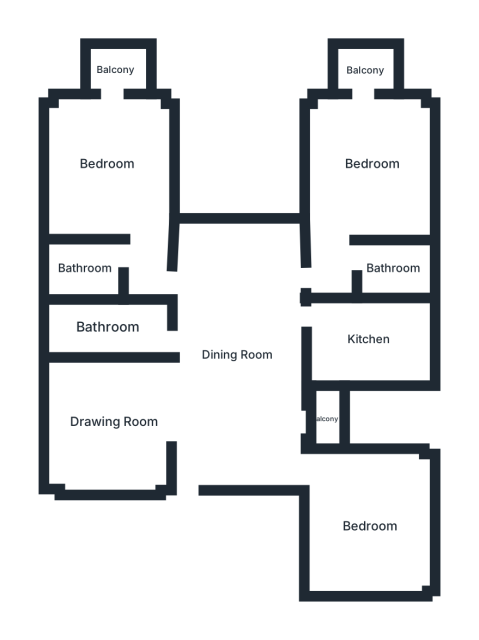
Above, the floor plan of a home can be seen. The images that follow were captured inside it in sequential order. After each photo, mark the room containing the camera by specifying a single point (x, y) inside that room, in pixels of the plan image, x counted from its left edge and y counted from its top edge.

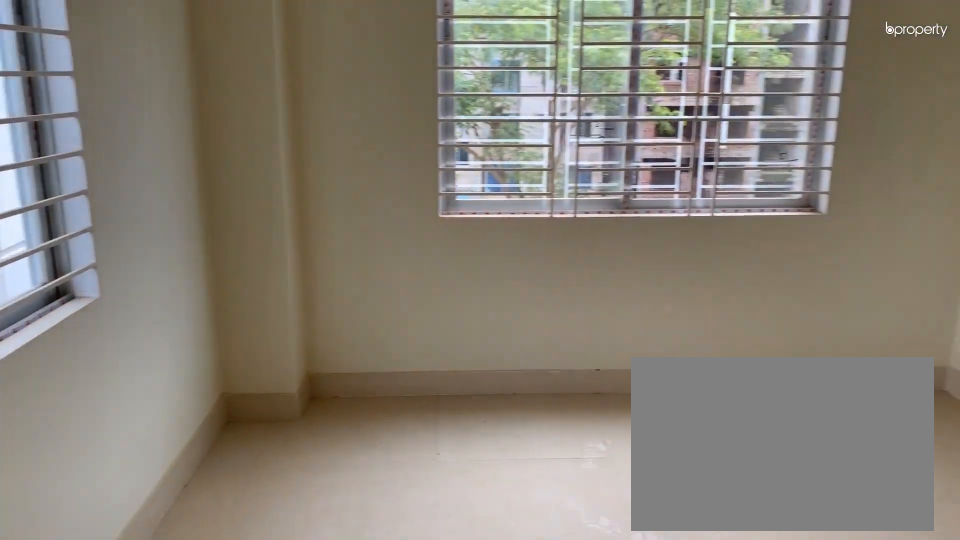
(370, 524)
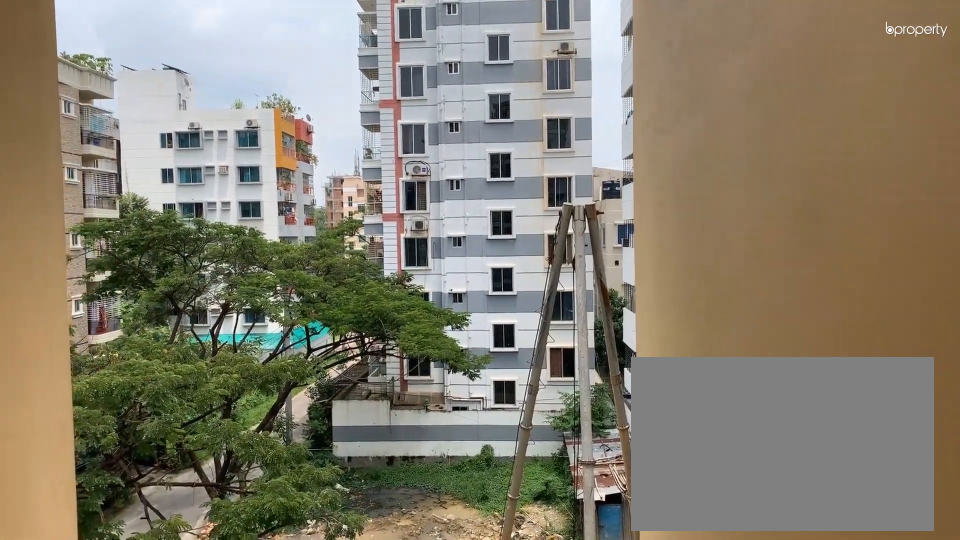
(323, 420)
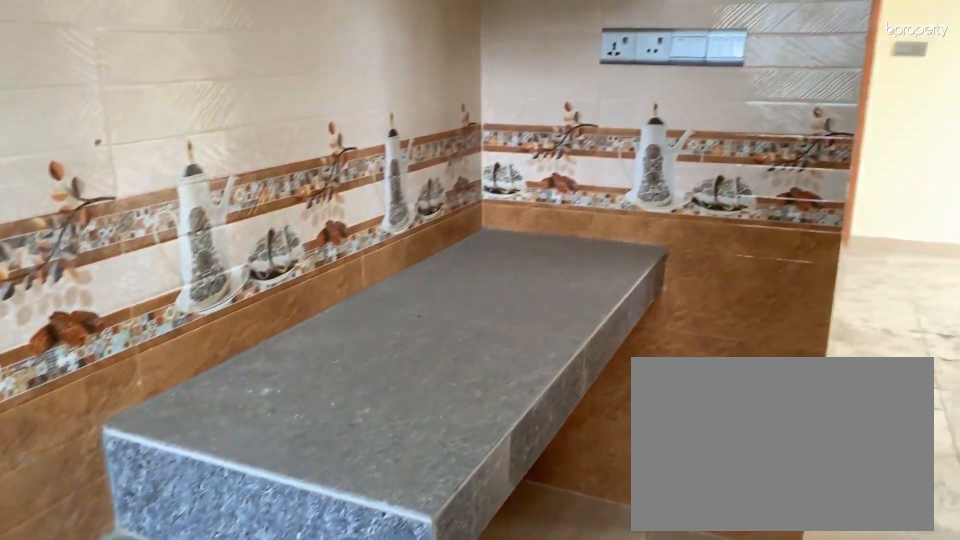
(363, 339)
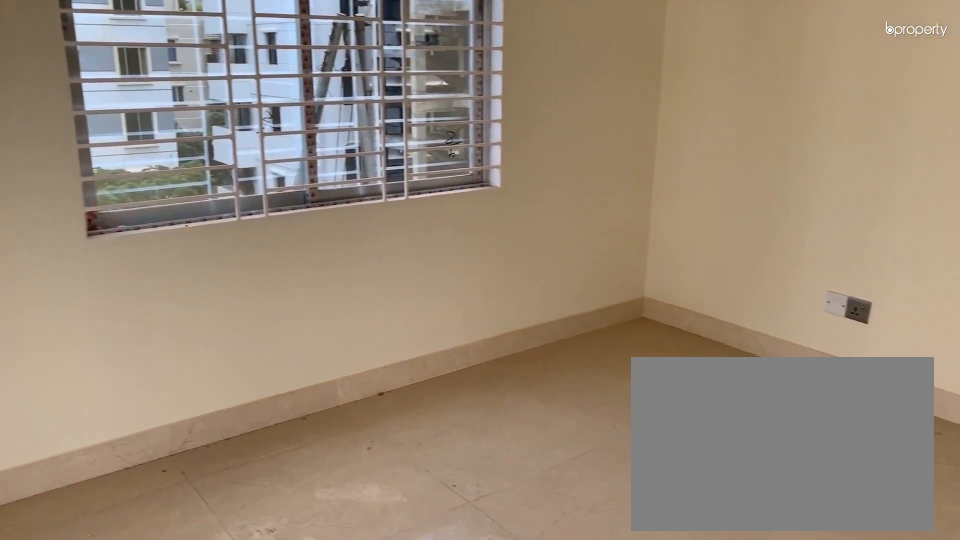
(369, 165)
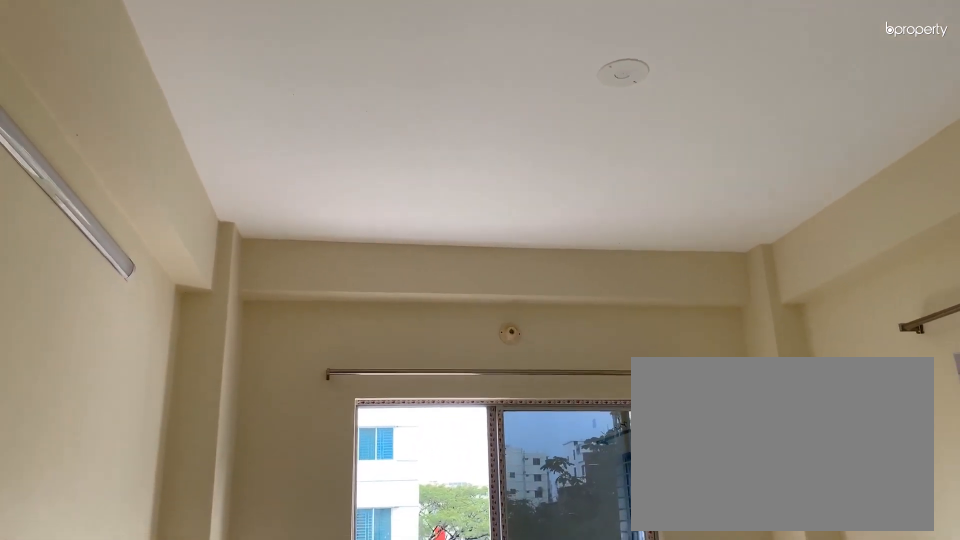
(369, 165)
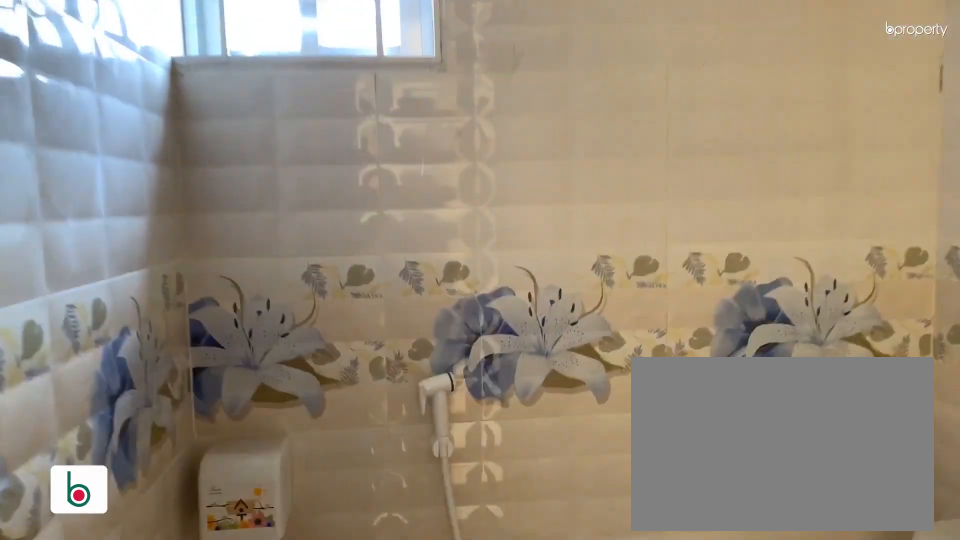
(393, 270)
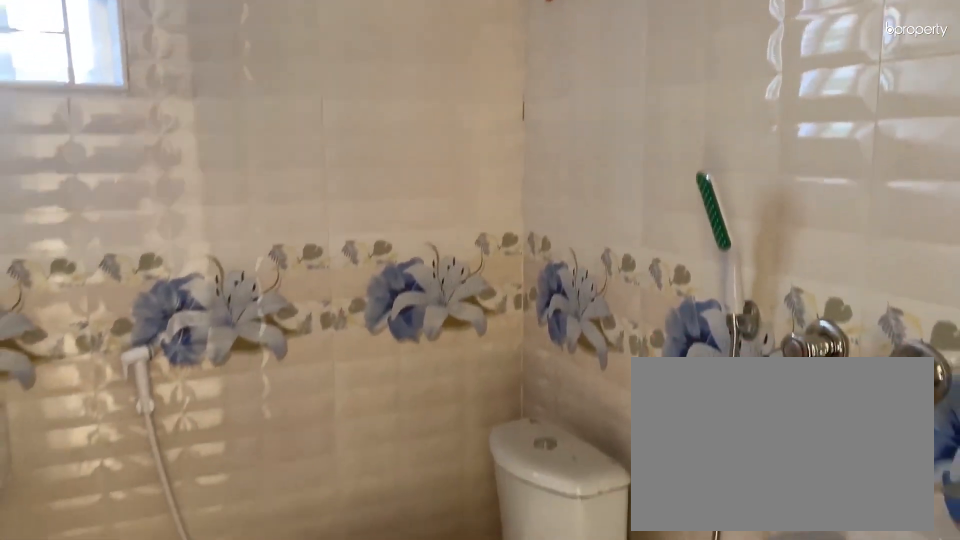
(393, 270)
